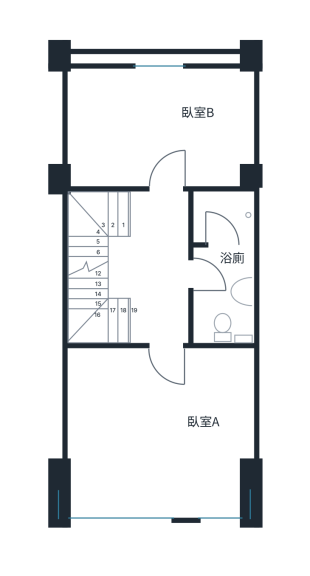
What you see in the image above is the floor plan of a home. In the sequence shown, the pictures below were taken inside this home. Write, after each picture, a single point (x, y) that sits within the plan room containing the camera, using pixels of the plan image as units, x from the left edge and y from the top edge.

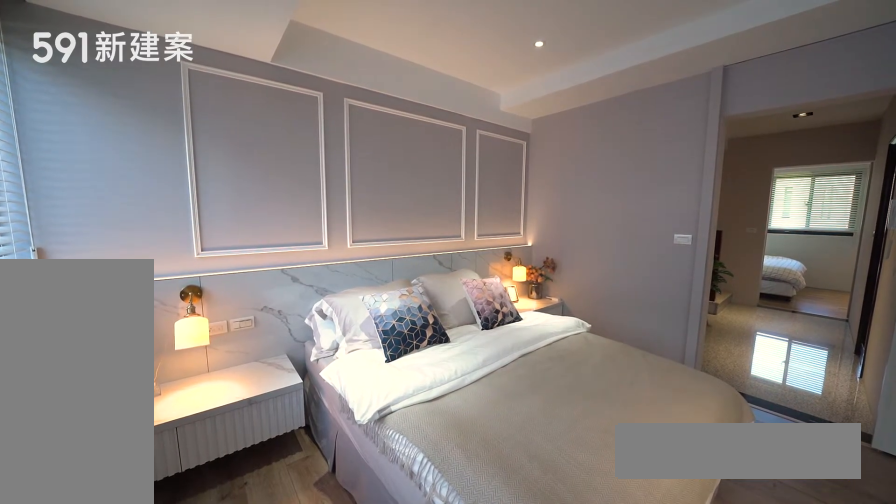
(160, 433)
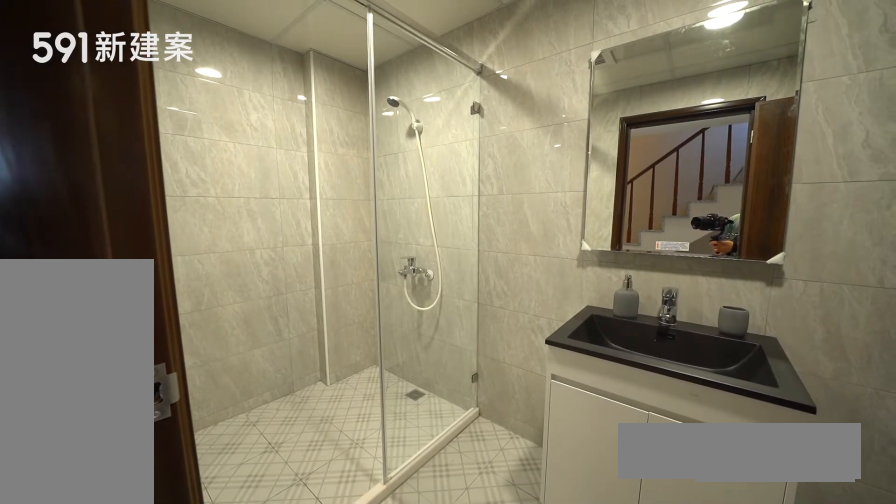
(221, 267)
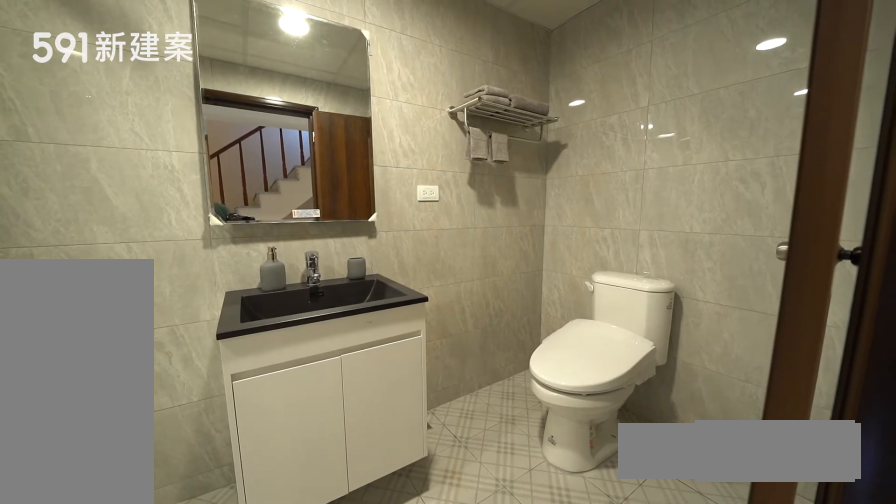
(221, 267)
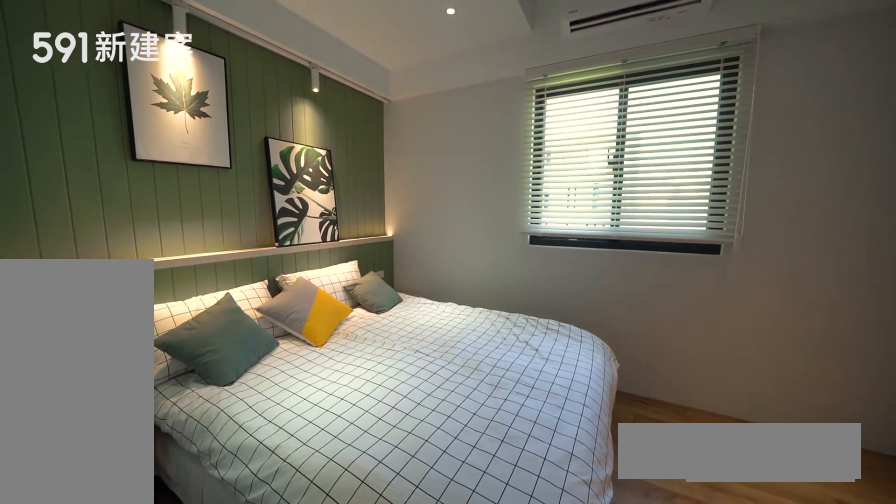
(160, 127)
